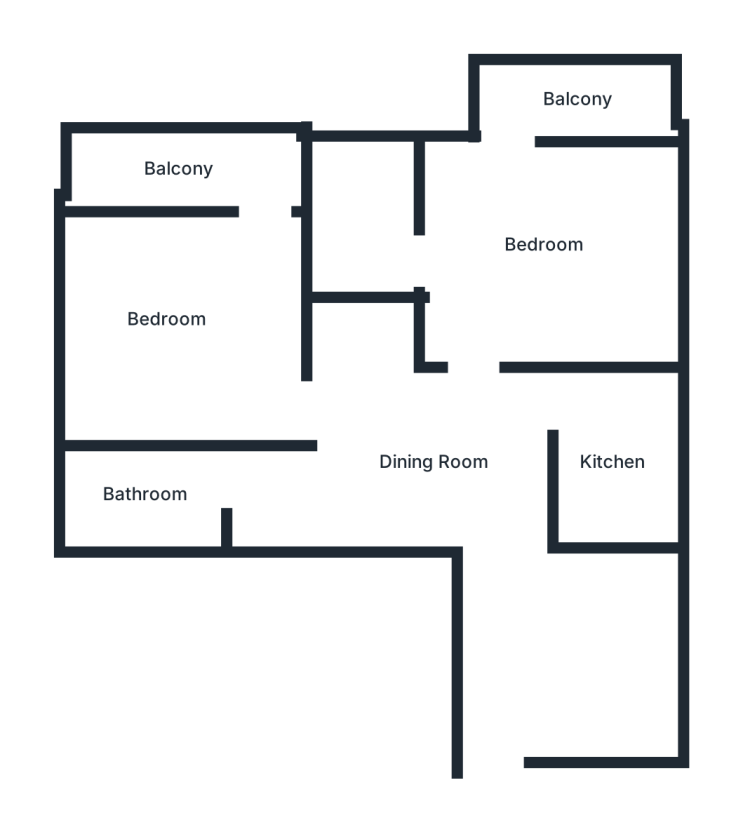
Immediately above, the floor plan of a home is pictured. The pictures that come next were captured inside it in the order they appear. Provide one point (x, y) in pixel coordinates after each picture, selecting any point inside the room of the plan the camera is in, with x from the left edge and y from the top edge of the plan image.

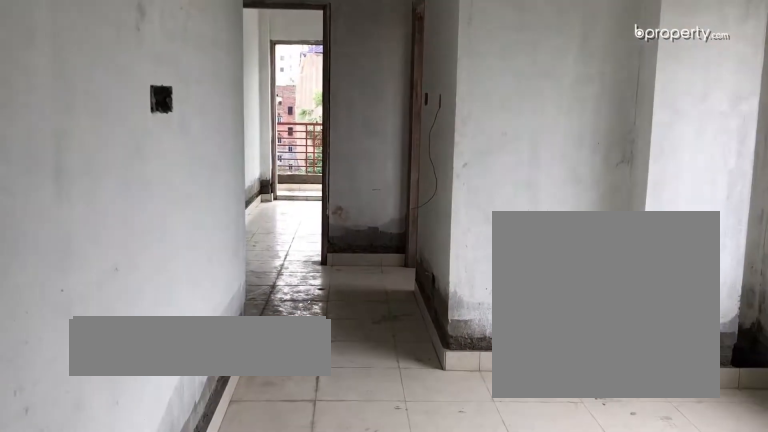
(591, 686)
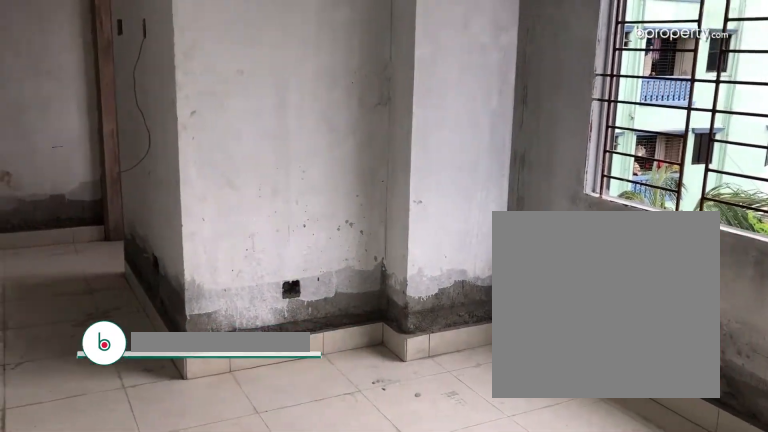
(591, 686)
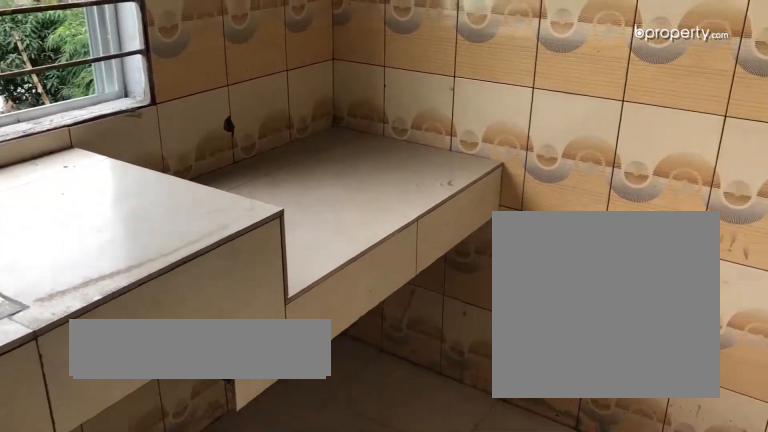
(615, 467)
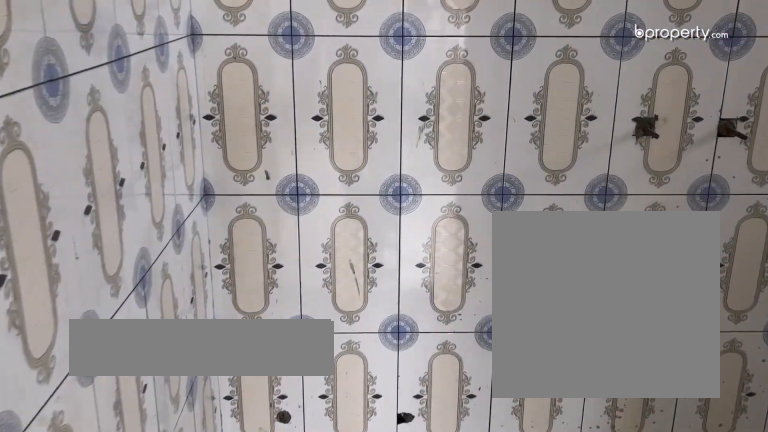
(366, 219)
